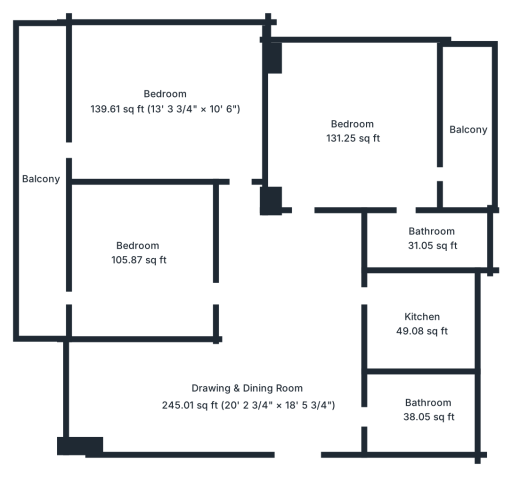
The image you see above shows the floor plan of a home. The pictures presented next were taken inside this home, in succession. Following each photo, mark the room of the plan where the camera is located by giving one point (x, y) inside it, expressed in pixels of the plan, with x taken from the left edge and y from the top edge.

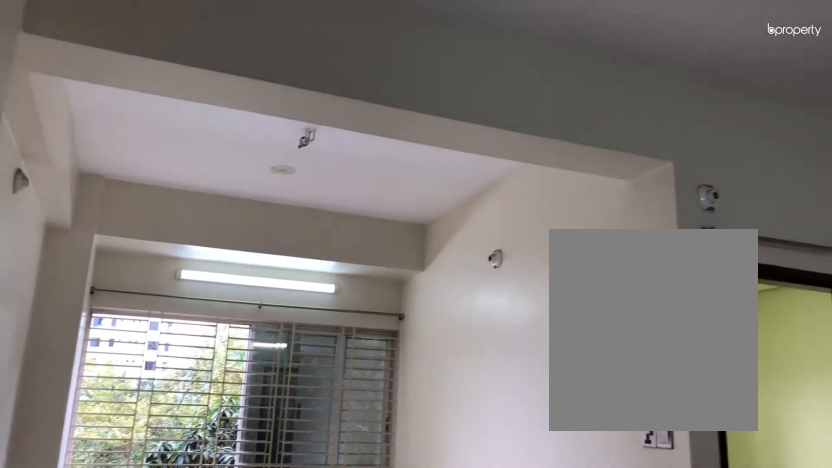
(248, 396)
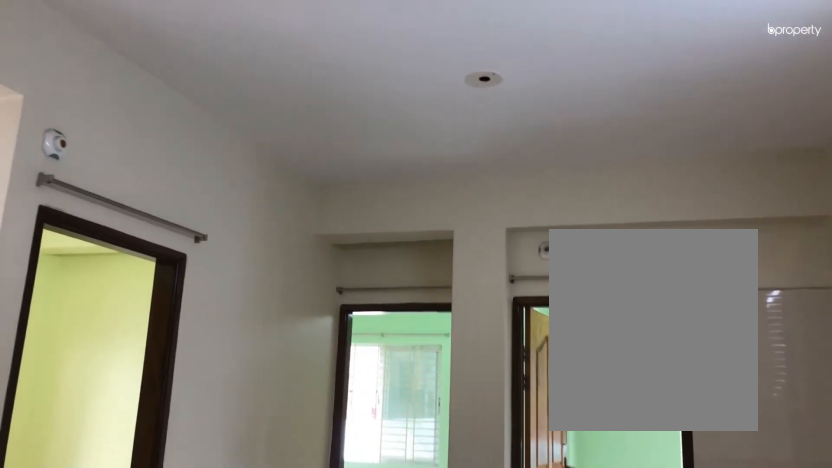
(248, 396)
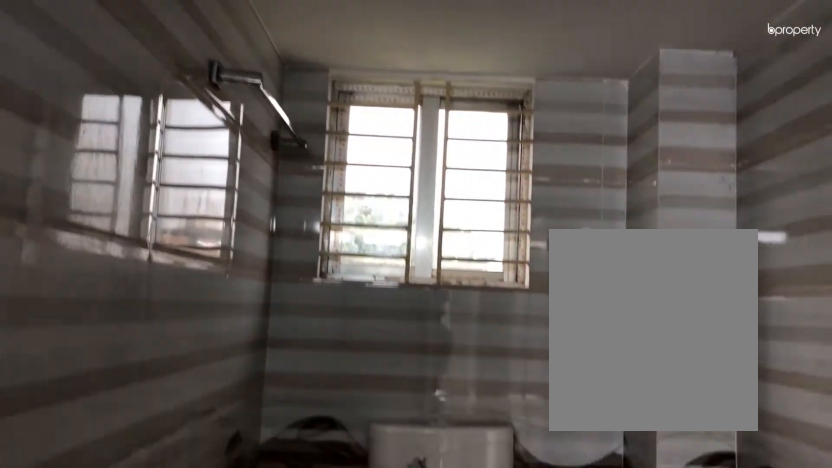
(430, 410)
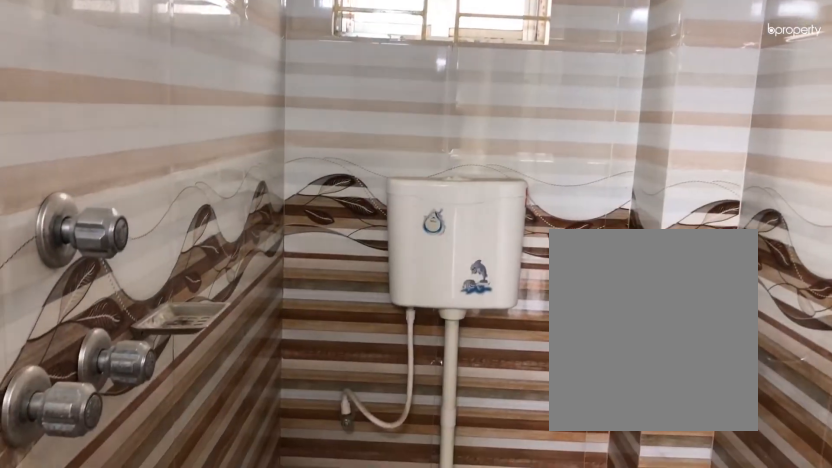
(430, 410)
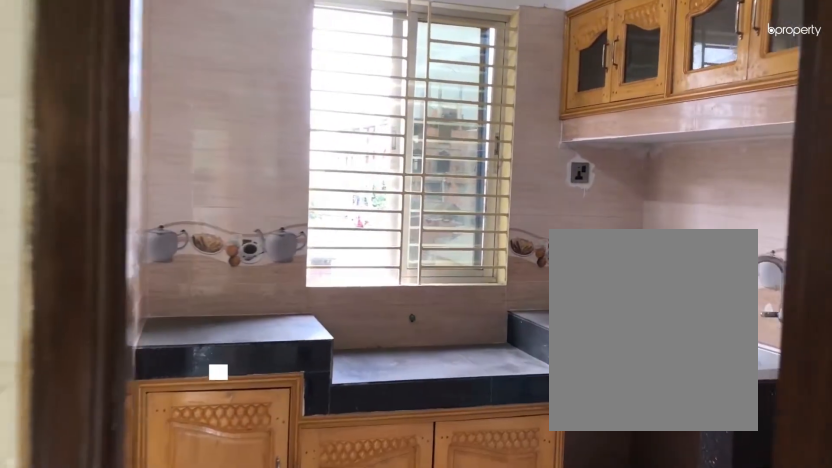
(421, 323)
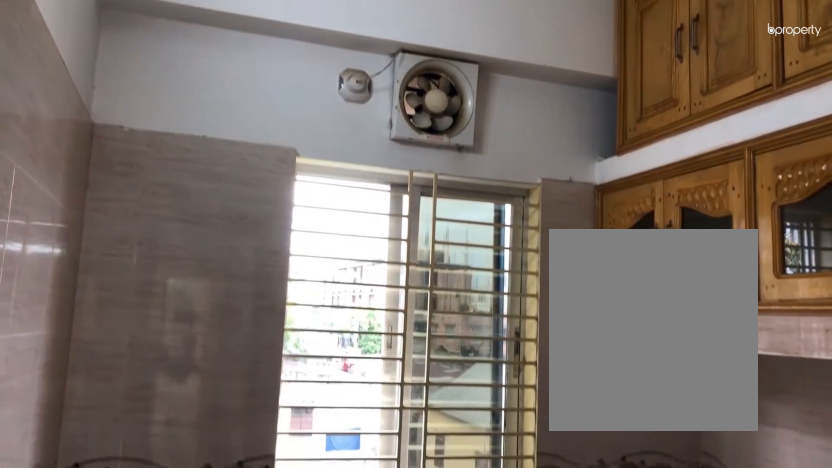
(421, 324)
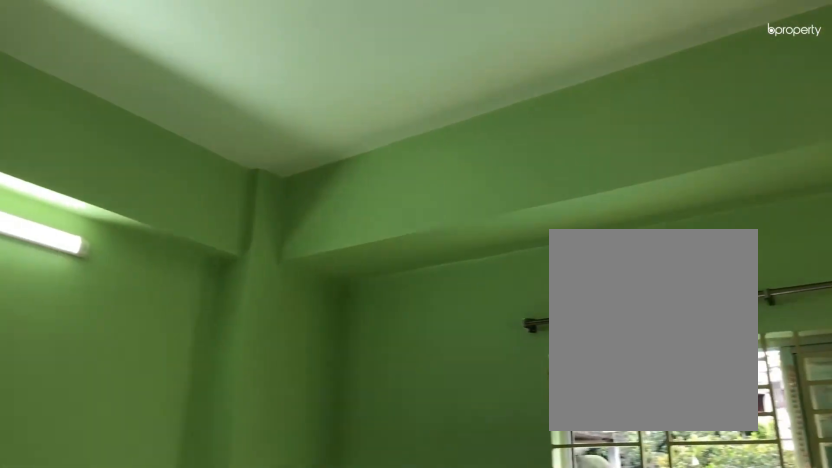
(352, 134)
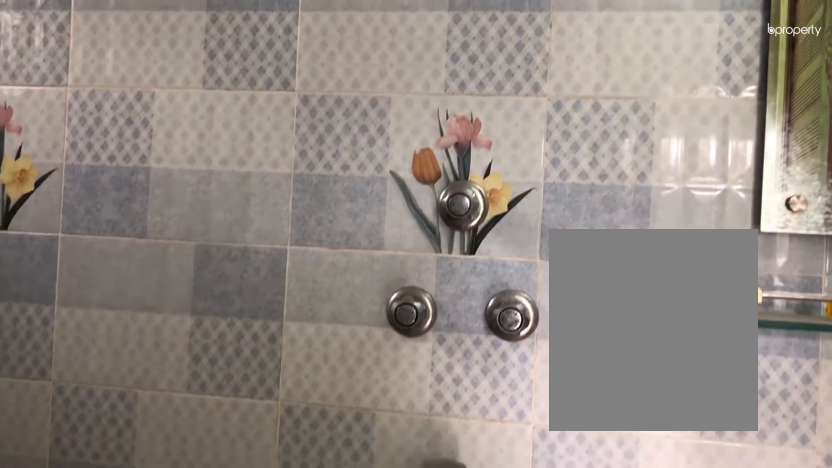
(428, 244)
